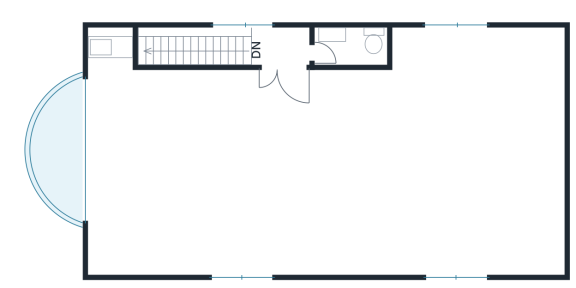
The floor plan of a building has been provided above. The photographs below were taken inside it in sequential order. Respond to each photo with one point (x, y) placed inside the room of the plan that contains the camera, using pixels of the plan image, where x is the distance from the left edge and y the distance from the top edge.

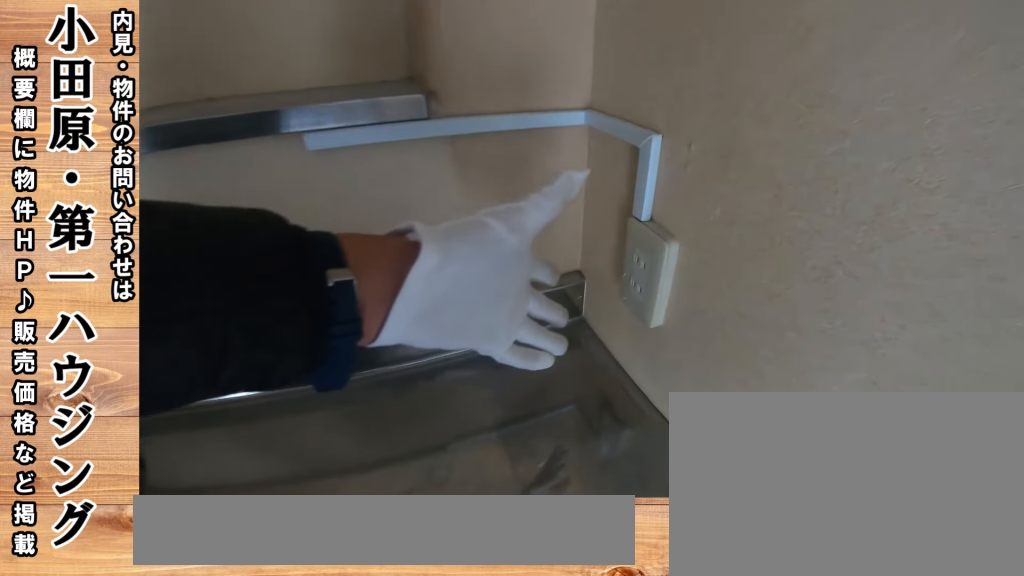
(119, 65)
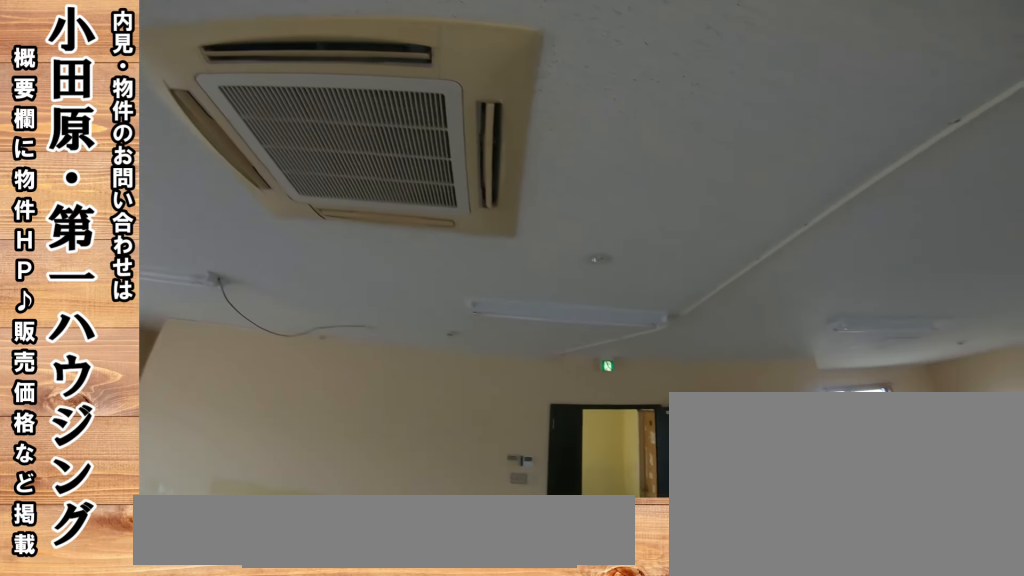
(323, 161)
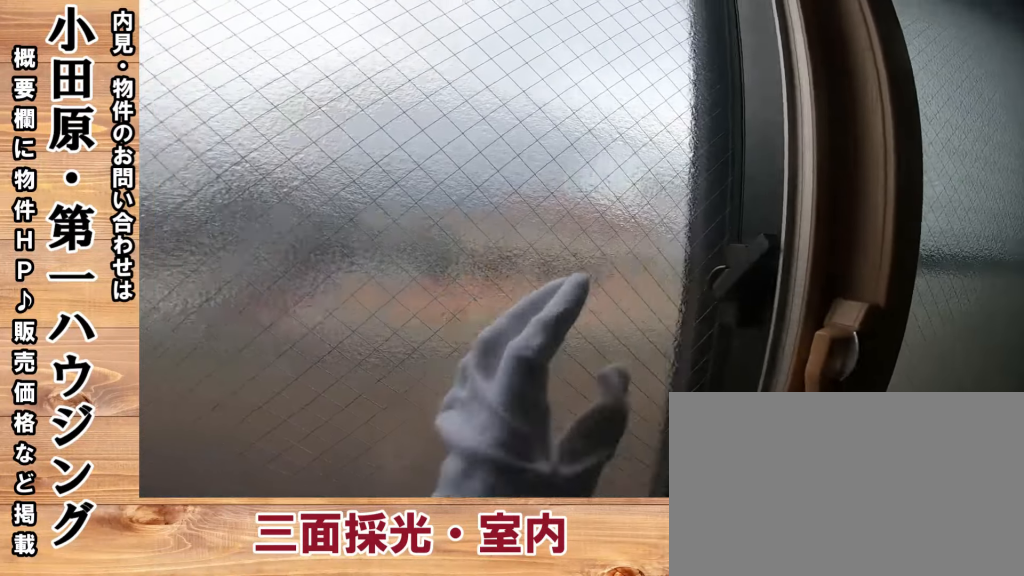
(323, 161)
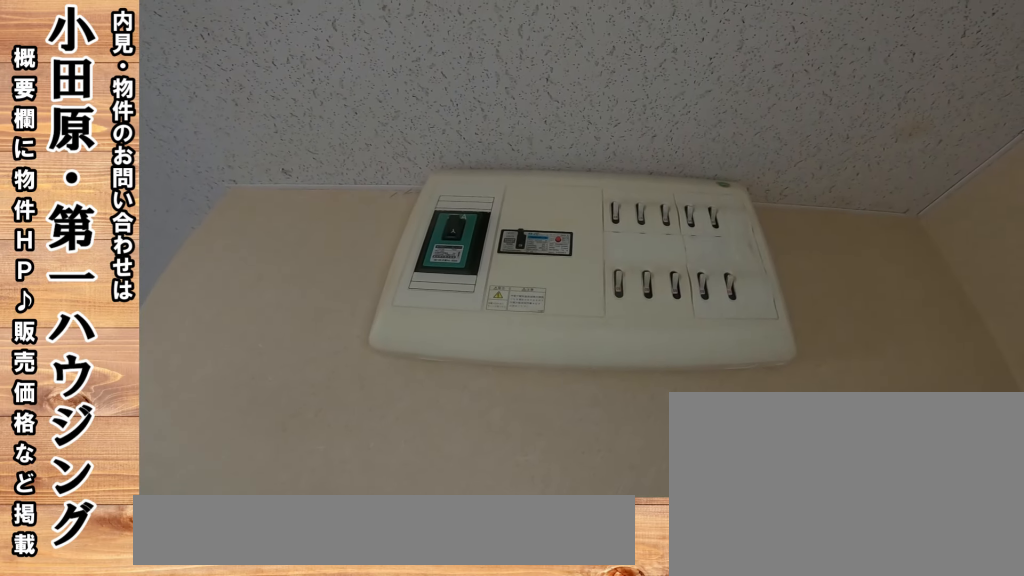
(325, 174)
